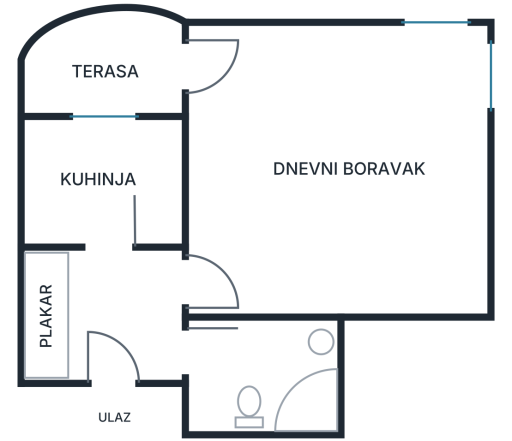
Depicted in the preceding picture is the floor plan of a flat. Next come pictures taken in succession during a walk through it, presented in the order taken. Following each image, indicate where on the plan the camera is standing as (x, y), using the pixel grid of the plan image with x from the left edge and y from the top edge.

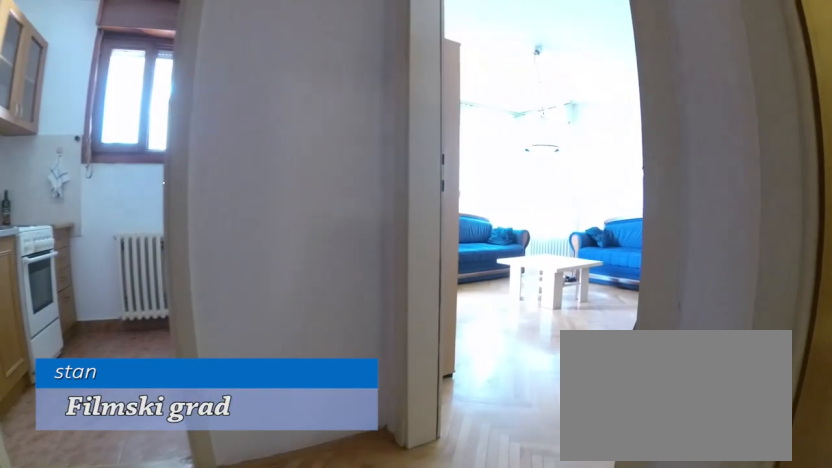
(129, 342)
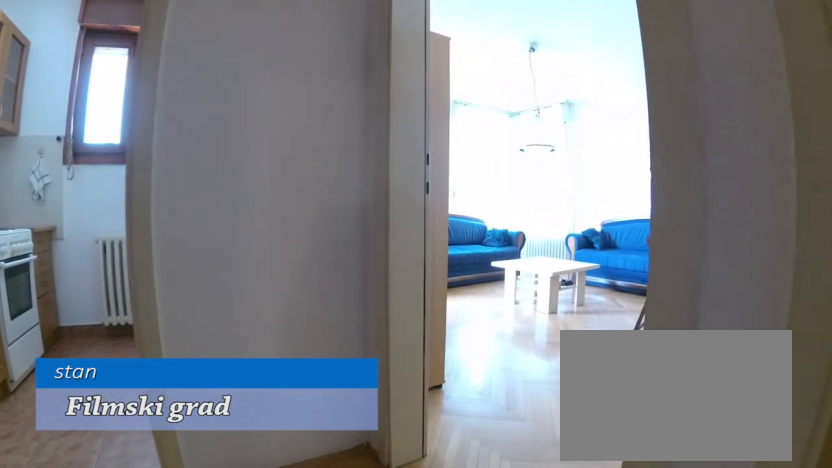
(133, 337)
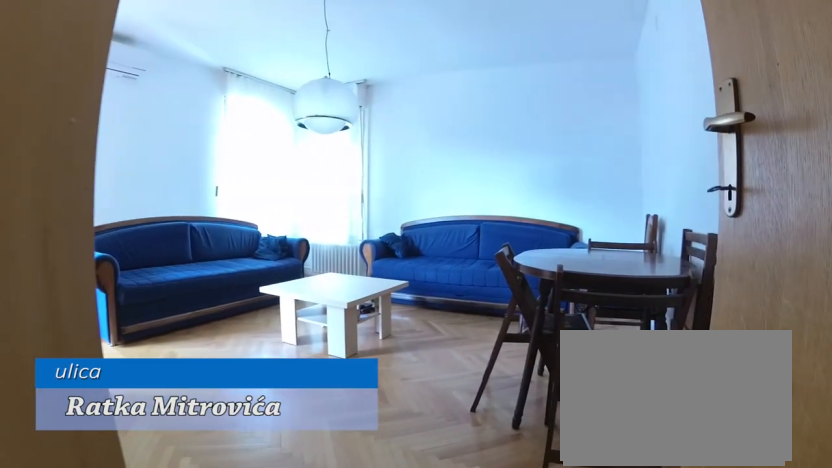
(189, 296)
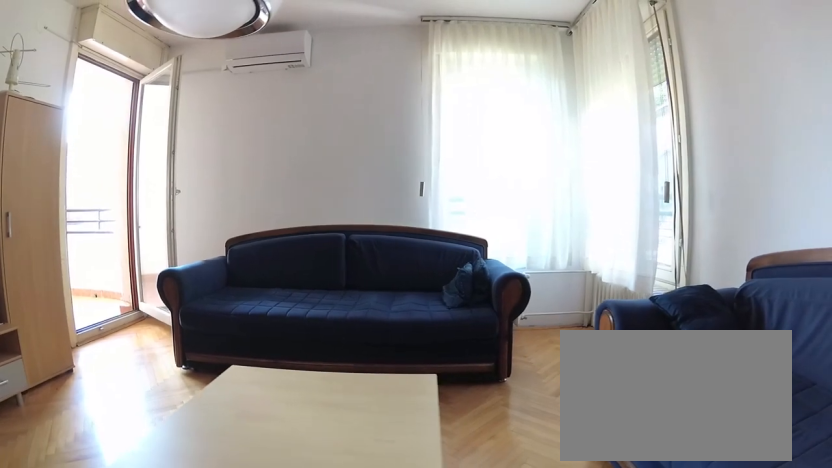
(298, 266)
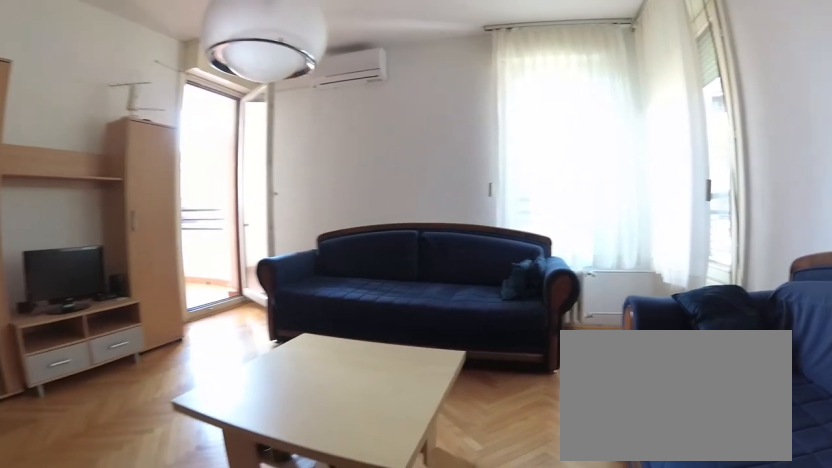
(330, 276)
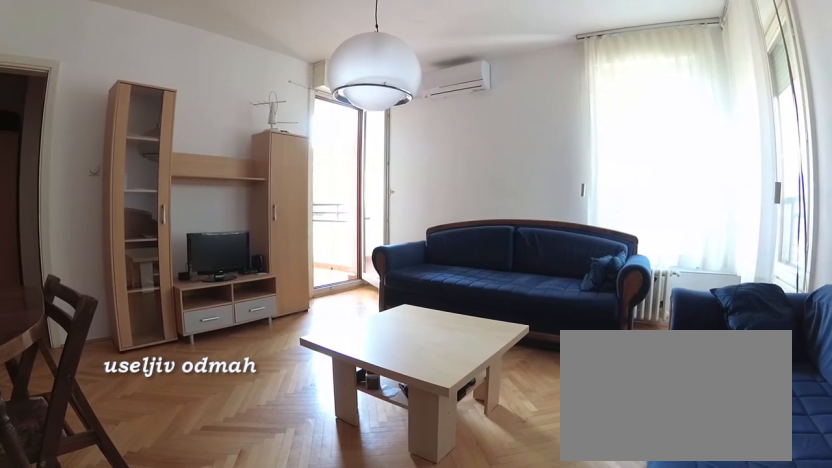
(429, 282)
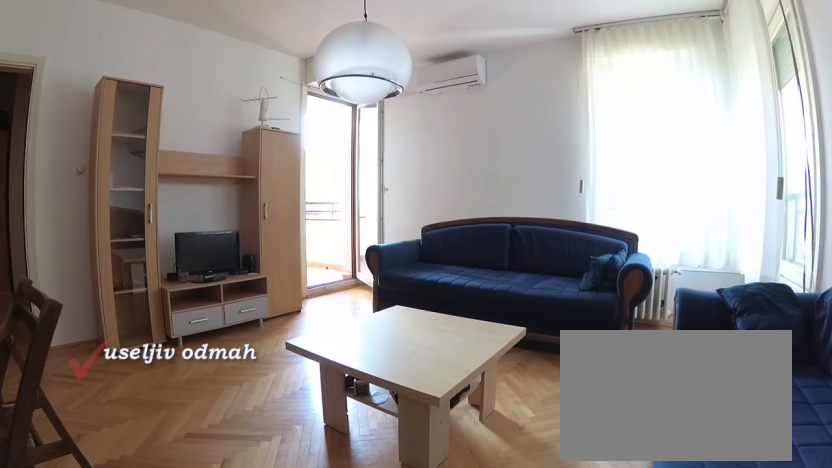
(429, 282)
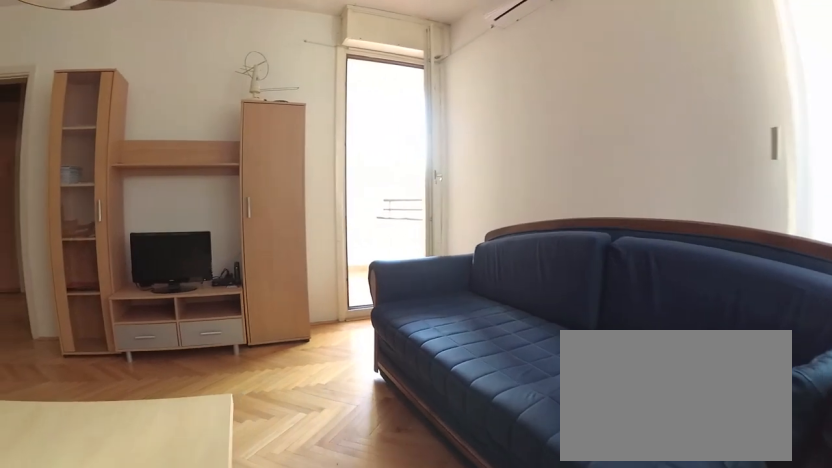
(421, 168)
